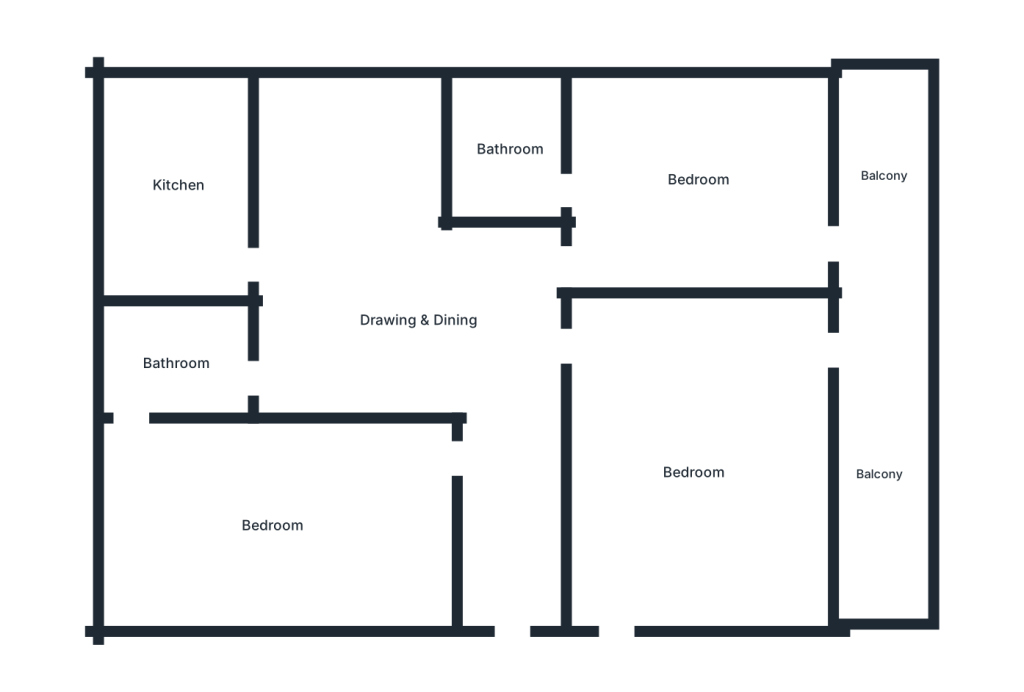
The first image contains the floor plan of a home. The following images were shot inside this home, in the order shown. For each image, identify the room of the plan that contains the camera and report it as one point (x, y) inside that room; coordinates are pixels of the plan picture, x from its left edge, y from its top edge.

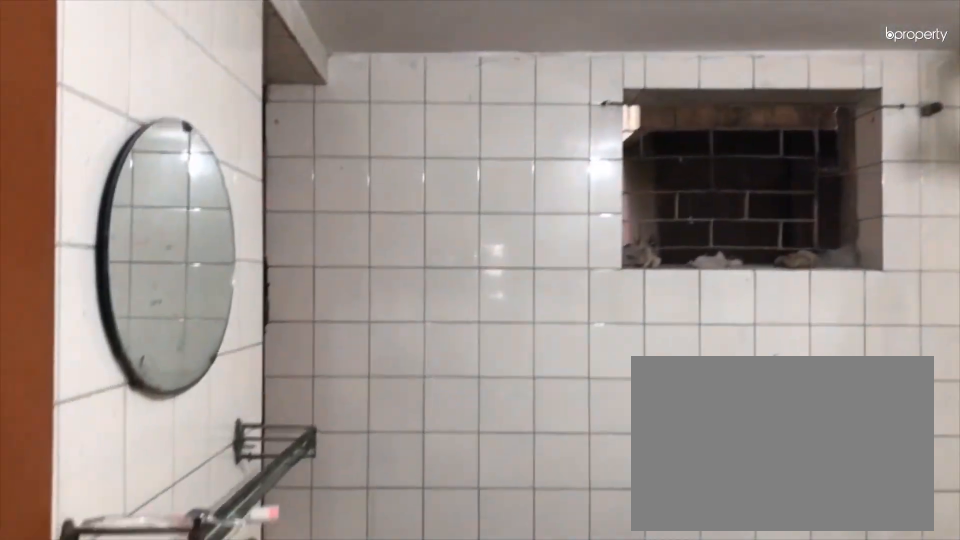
(176, 365)
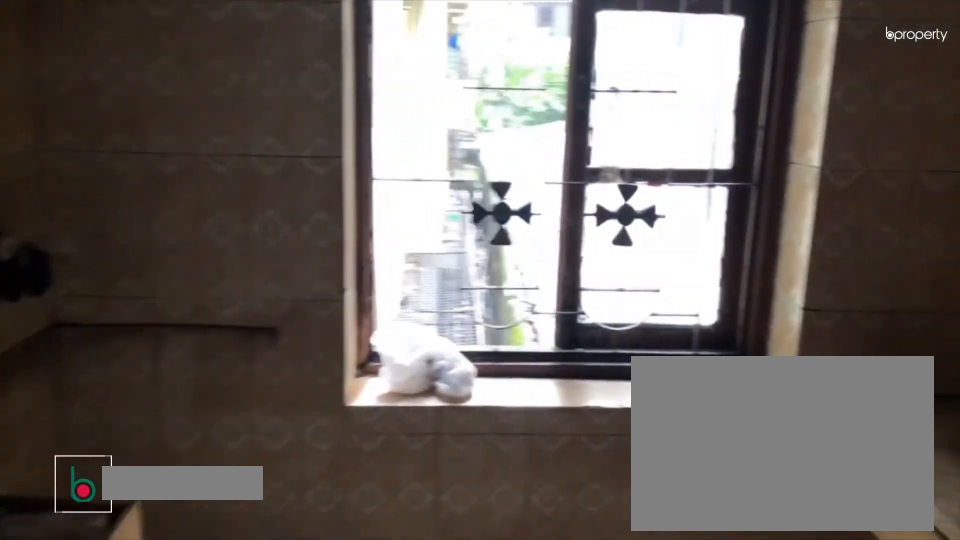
(180, 184)
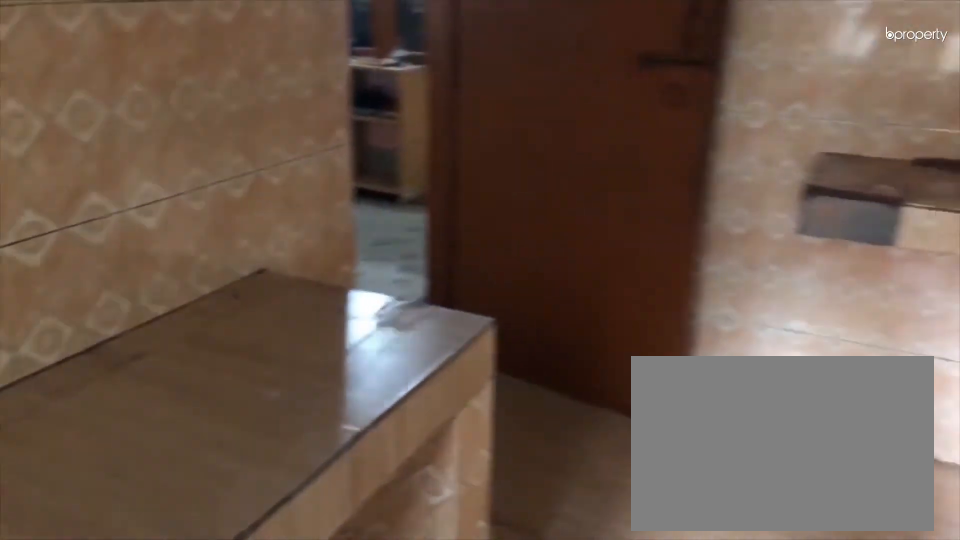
(180, 184)
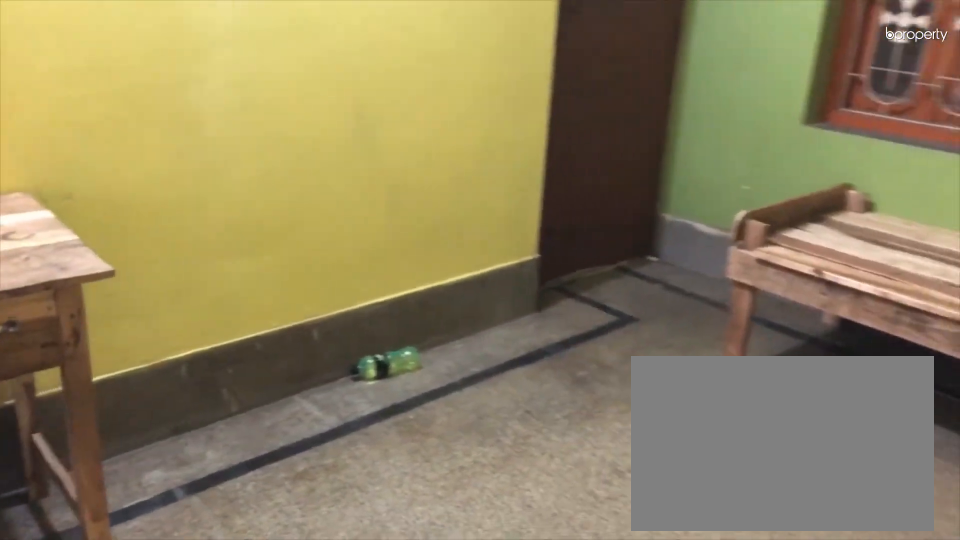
(697, 471)
